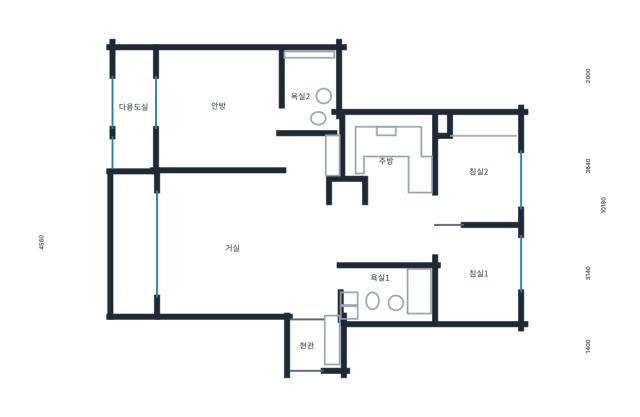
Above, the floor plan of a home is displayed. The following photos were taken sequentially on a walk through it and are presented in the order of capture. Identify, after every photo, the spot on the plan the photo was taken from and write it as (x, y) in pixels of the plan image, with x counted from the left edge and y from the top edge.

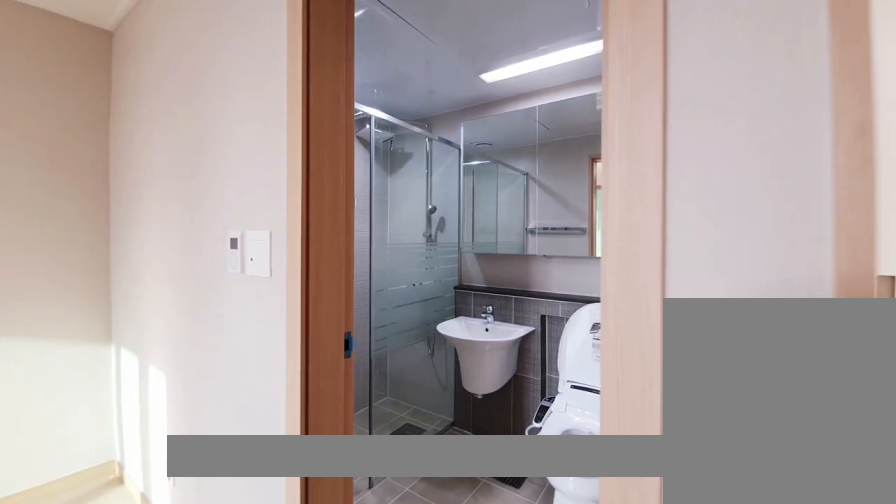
(293, 118)
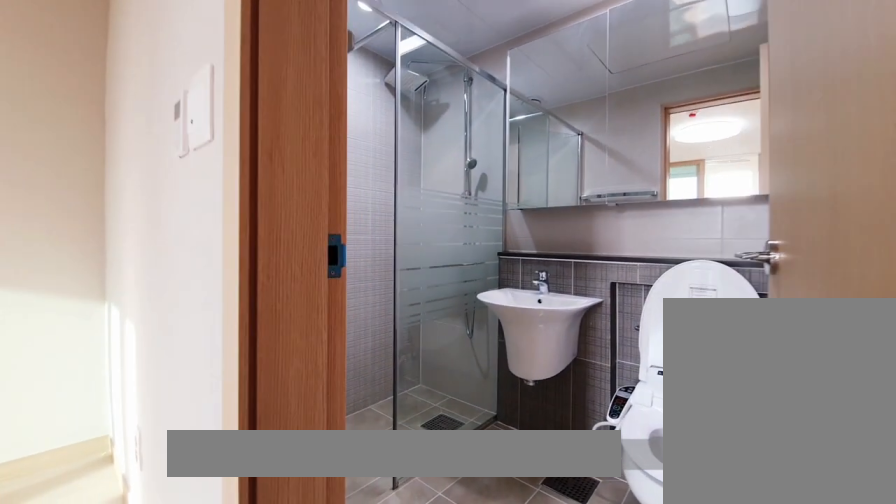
(293, 119)
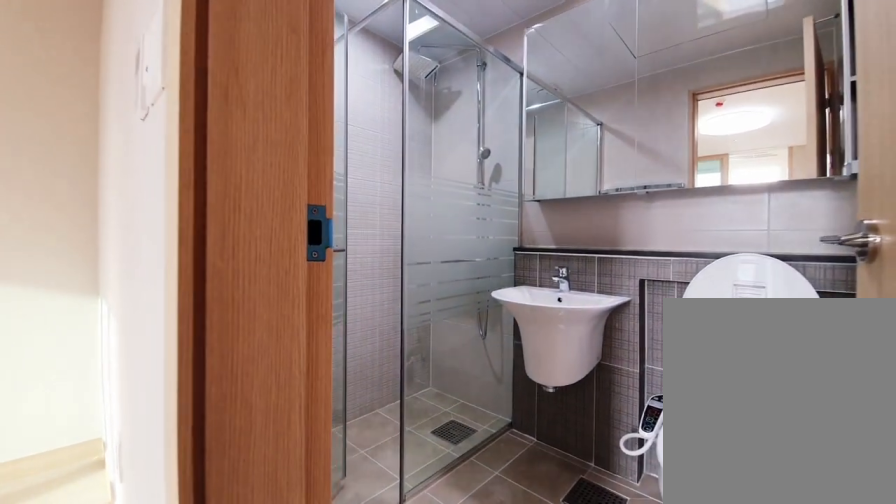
(294, 118)
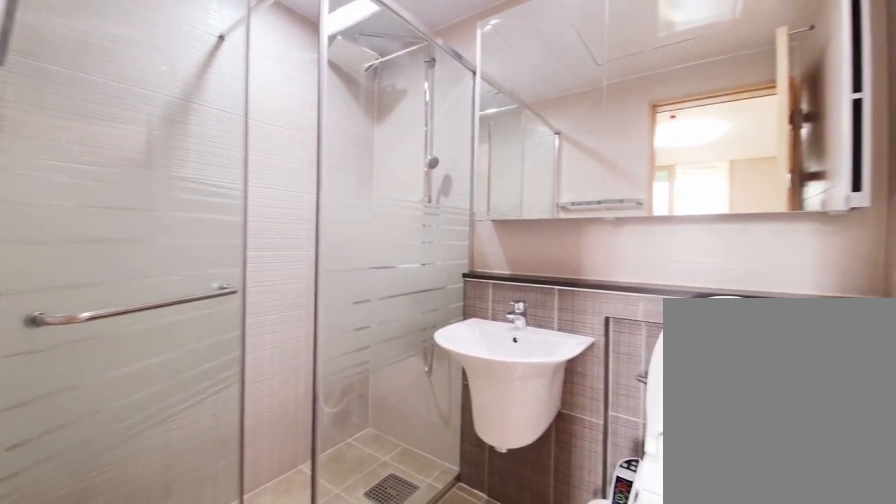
(294, 119)
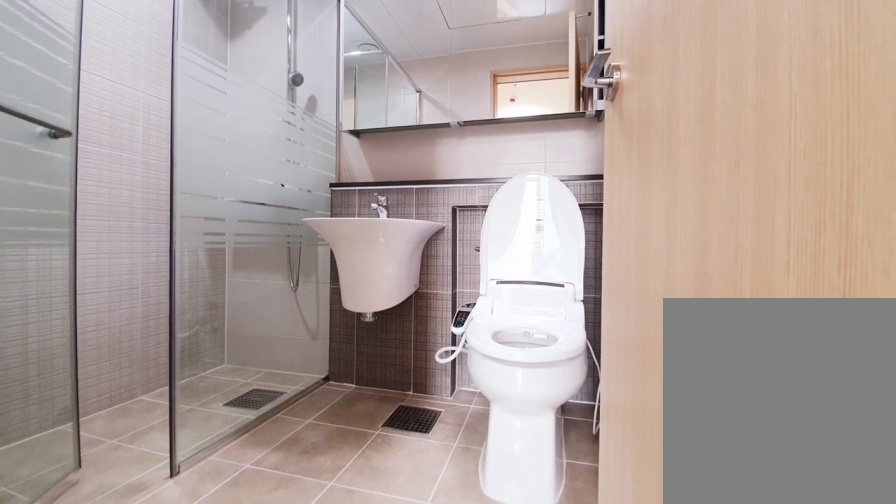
(294, 118)
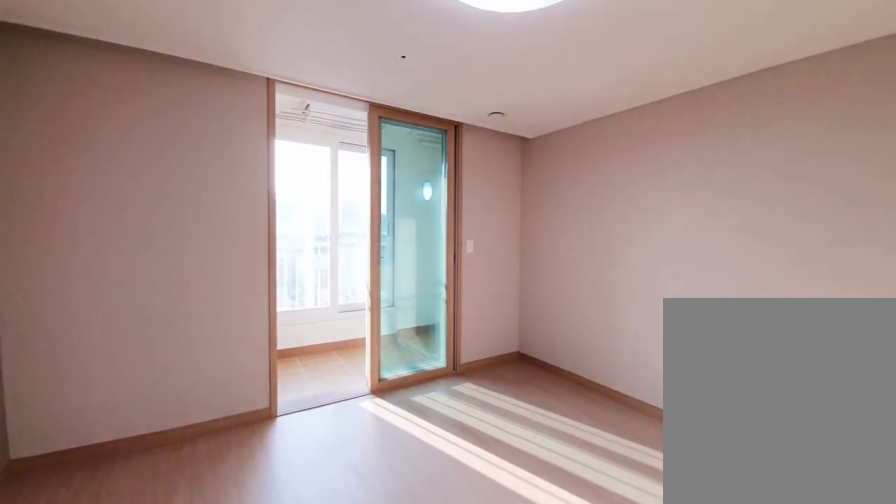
(231, 128)
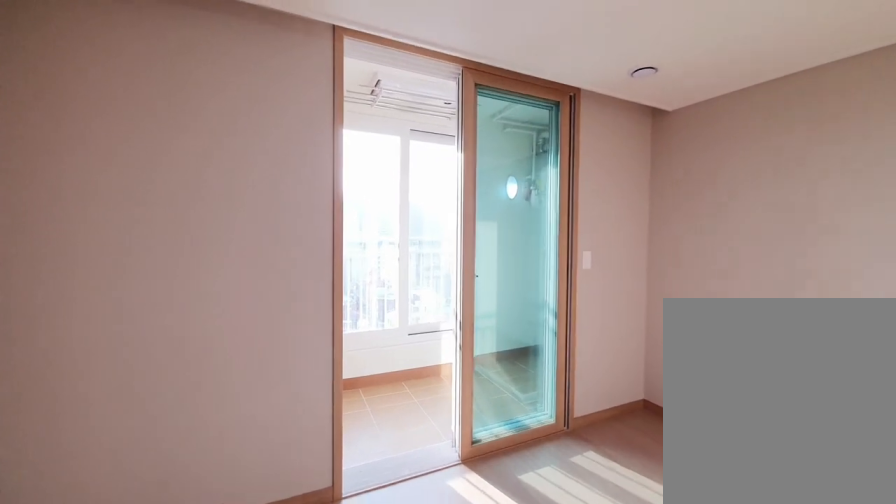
(232, 127)
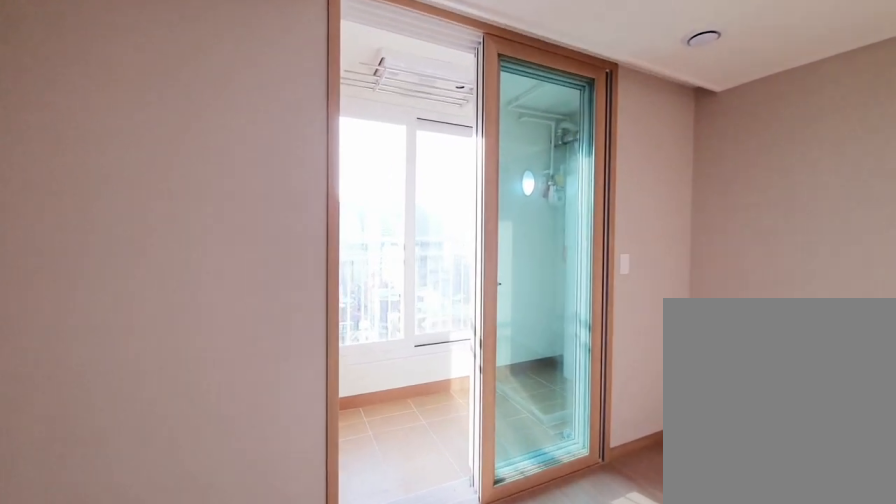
(232, 129)
